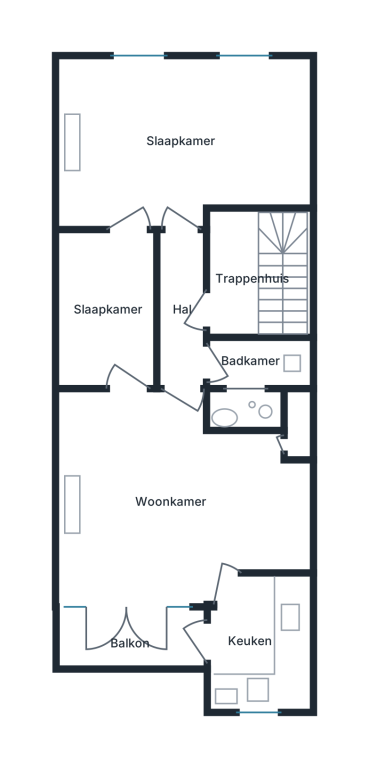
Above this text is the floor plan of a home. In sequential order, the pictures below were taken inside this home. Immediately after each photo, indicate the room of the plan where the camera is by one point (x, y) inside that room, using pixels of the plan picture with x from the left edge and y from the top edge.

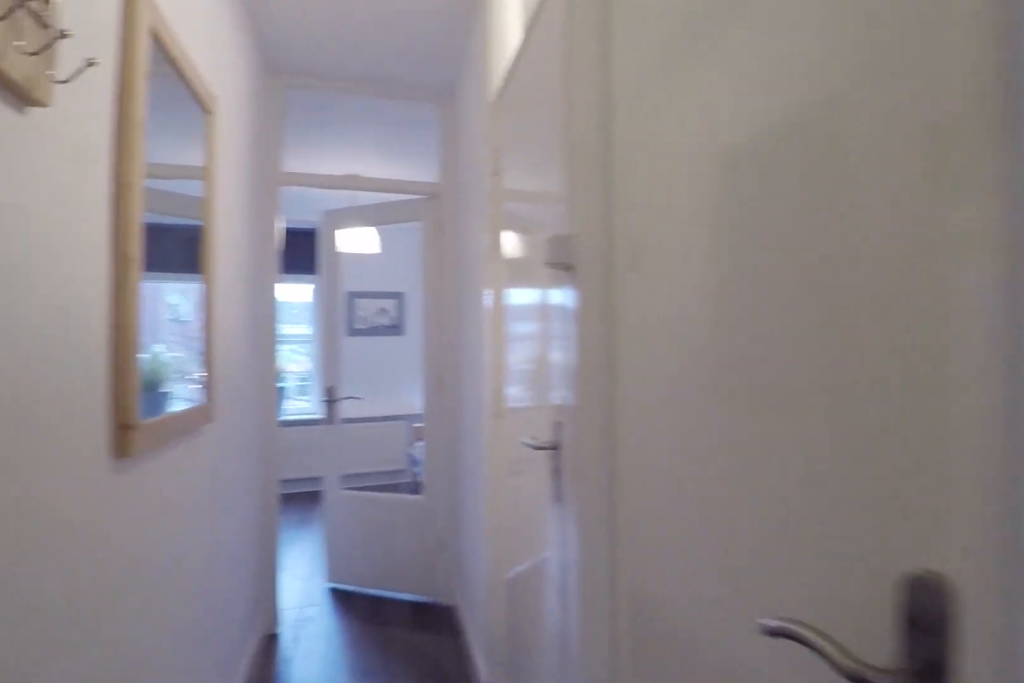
(182, 310)
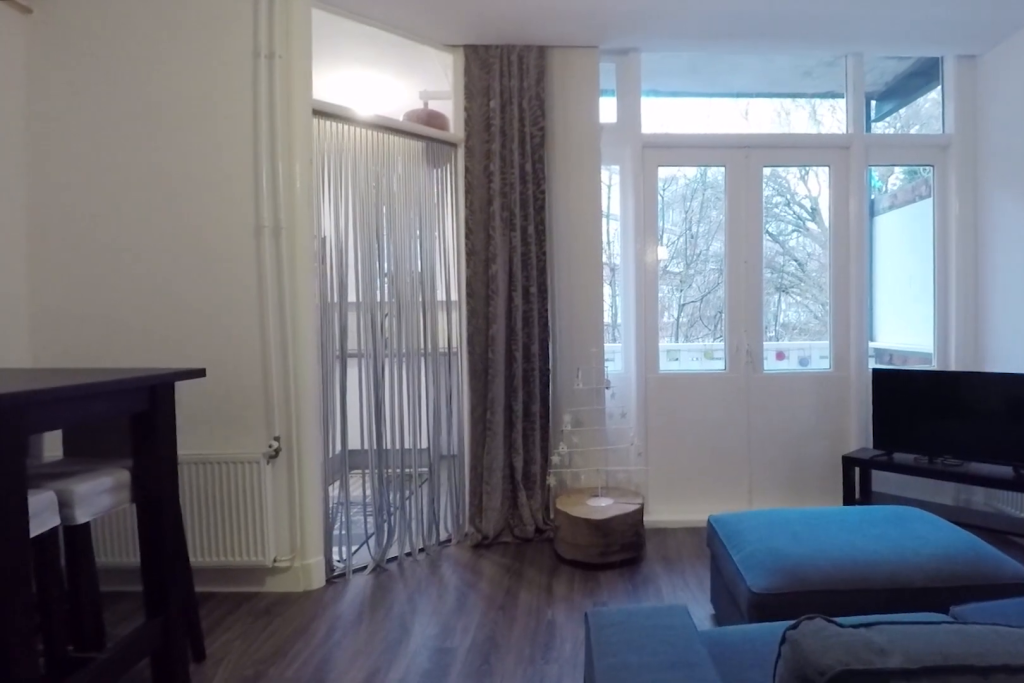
(173, 499)
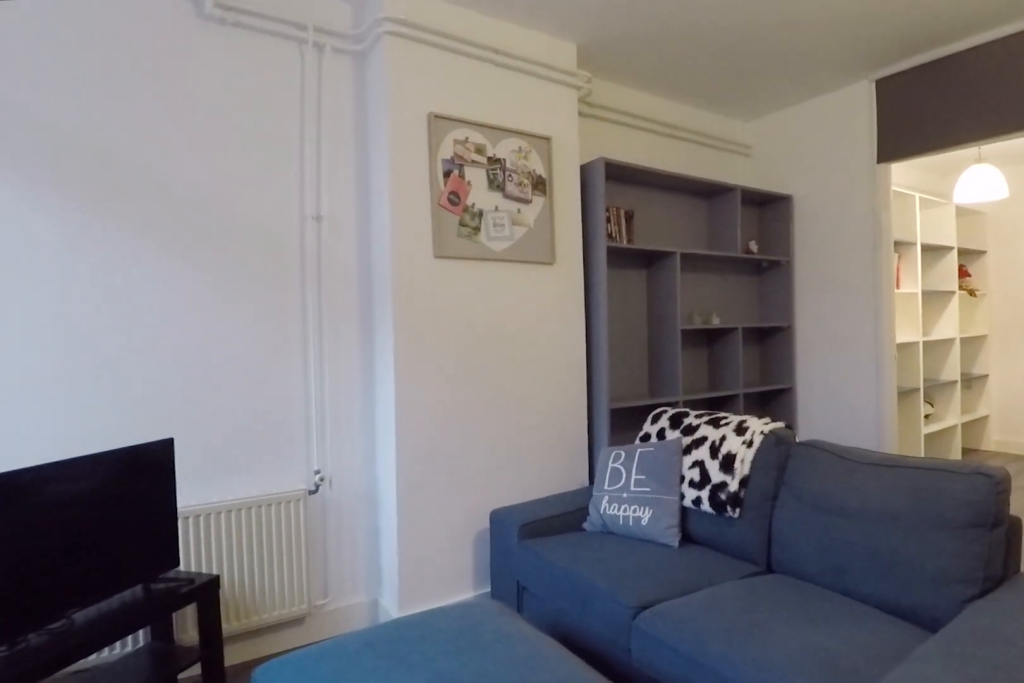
(173, 499)
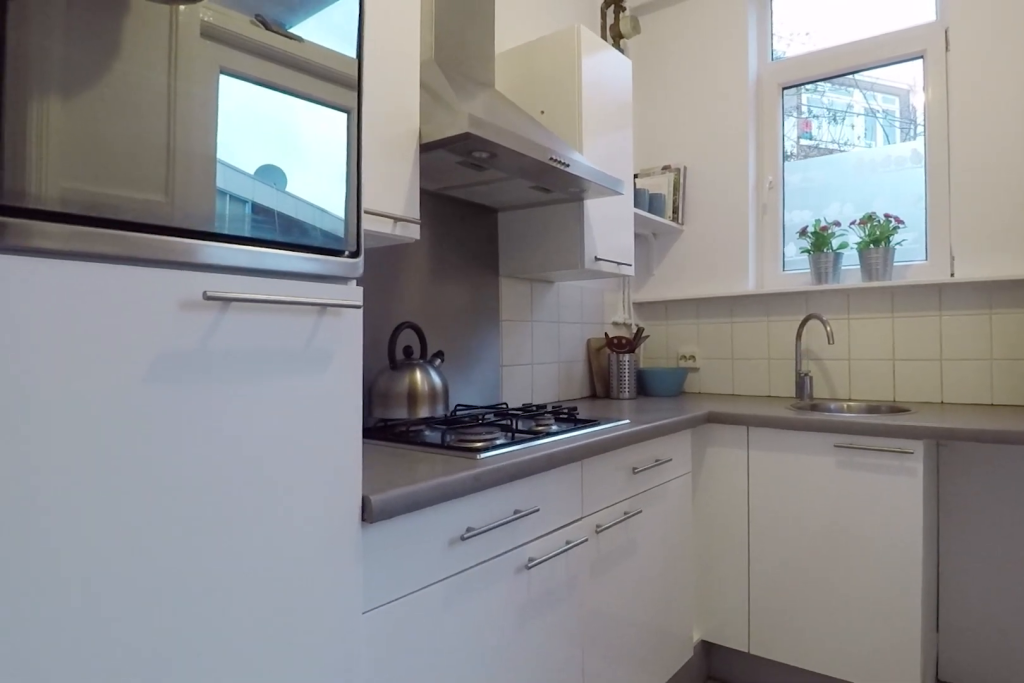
(261, 643)
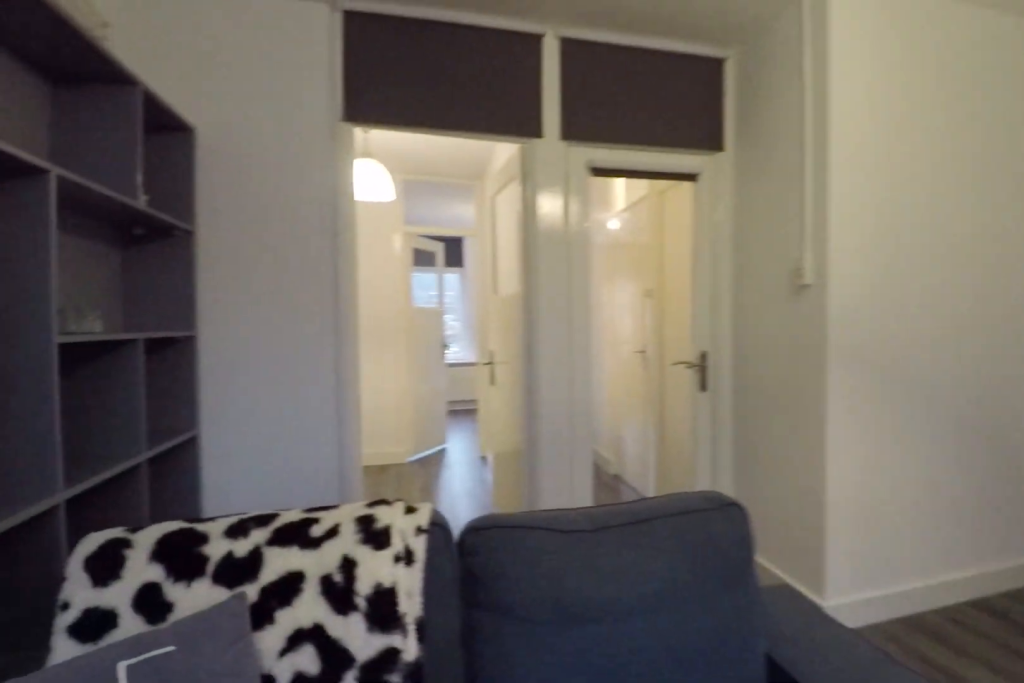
(173, 499)
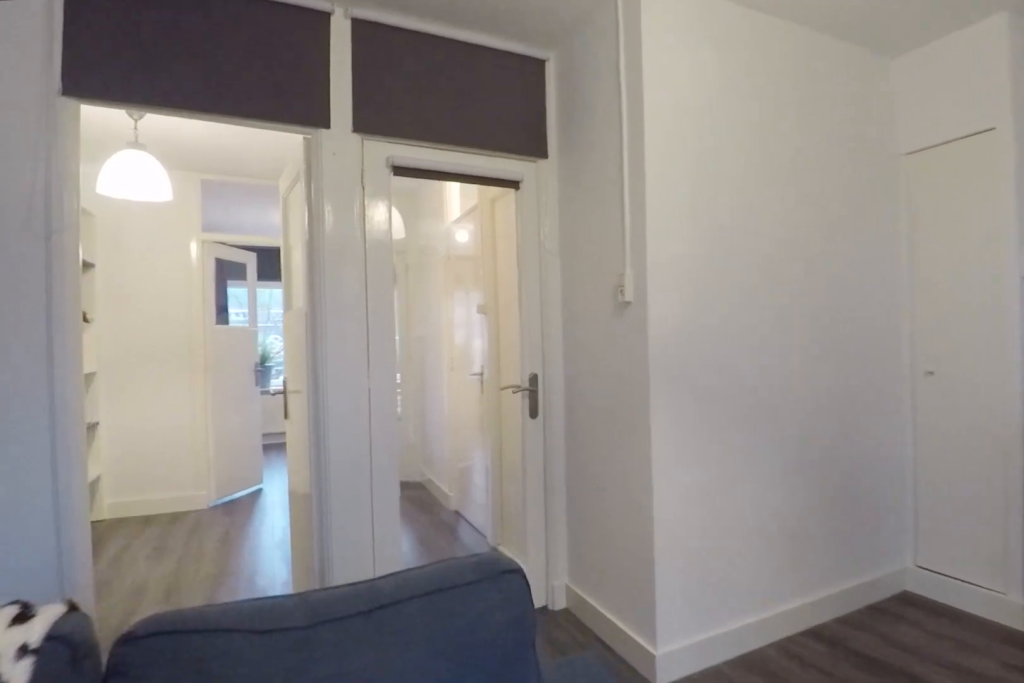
(173, 499)
